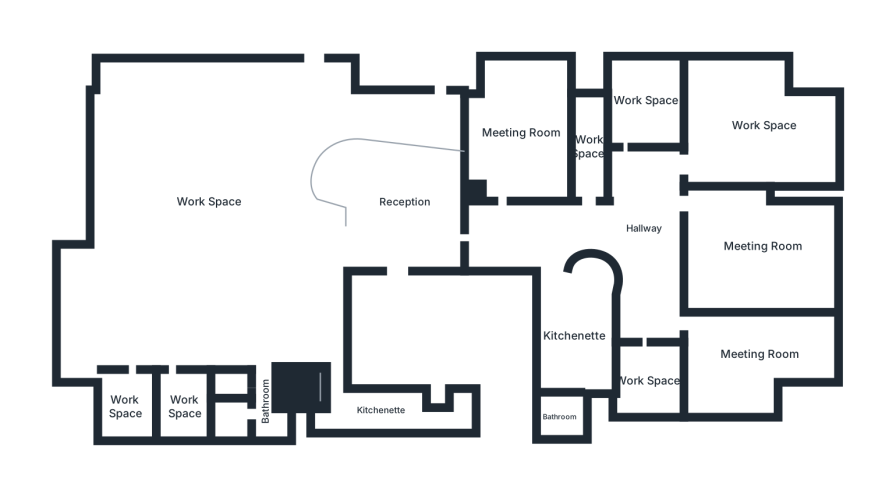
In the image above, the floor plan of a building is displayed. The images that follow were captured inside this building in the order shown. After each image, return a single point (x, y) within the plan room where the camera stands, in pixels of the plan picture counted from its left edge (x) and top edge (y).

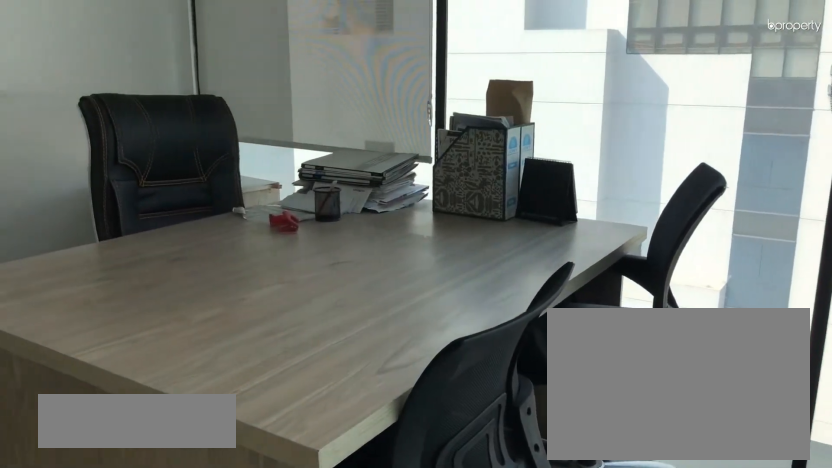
(183, 404)
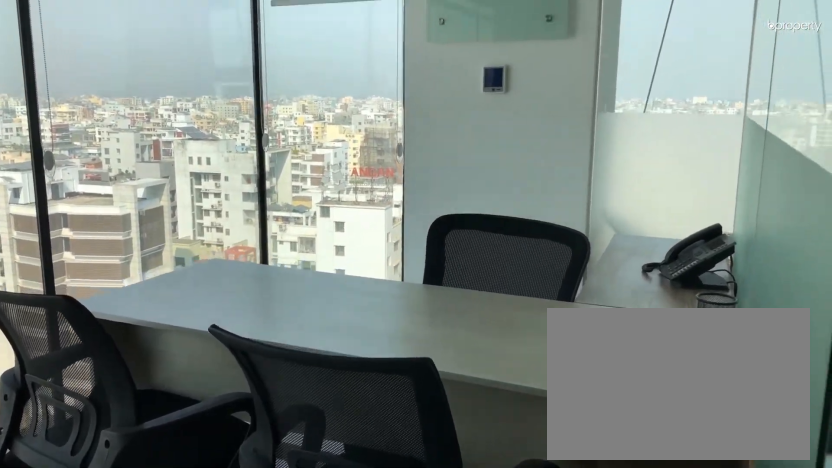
(125, 404)
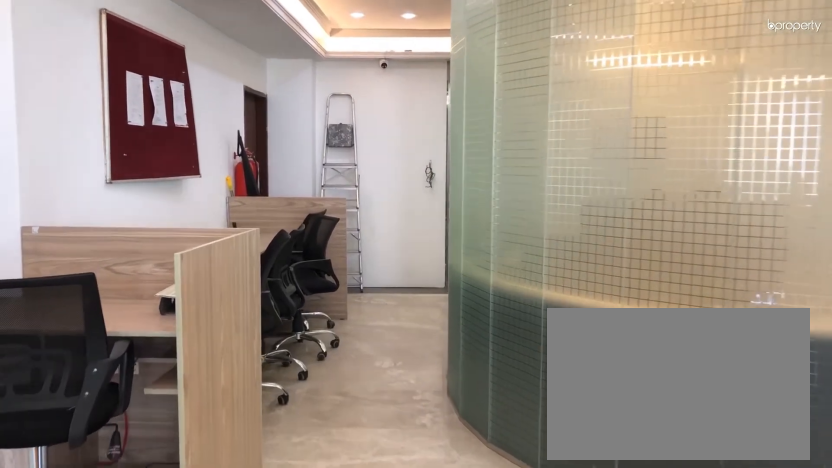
(333, 119)
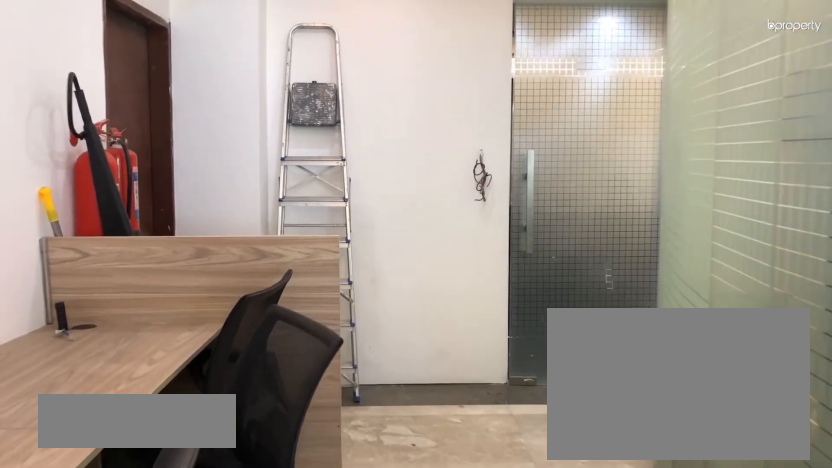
(427, 124)
